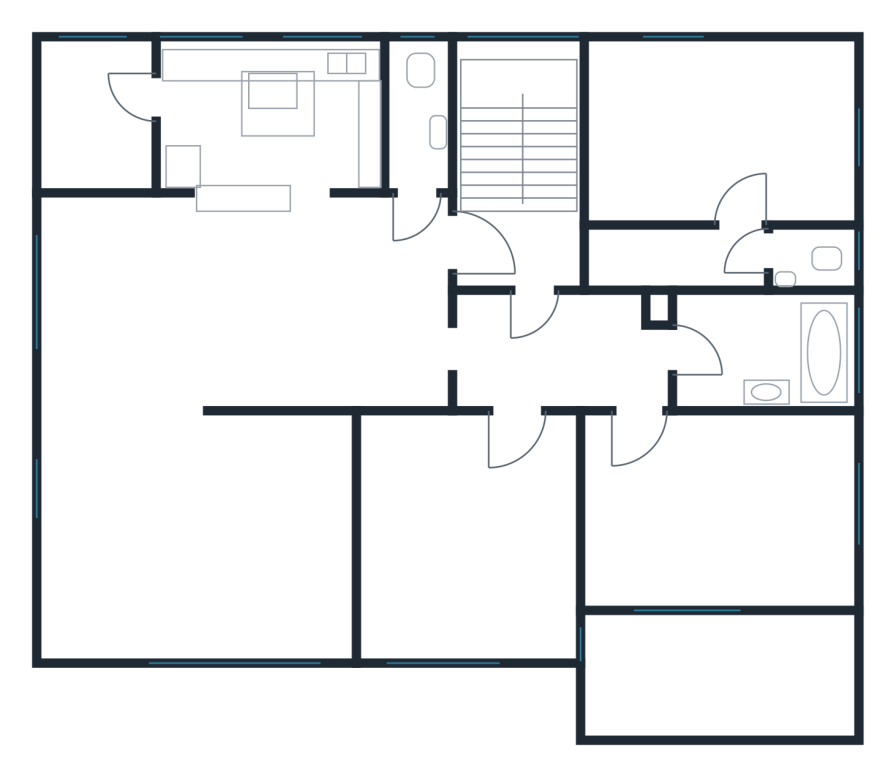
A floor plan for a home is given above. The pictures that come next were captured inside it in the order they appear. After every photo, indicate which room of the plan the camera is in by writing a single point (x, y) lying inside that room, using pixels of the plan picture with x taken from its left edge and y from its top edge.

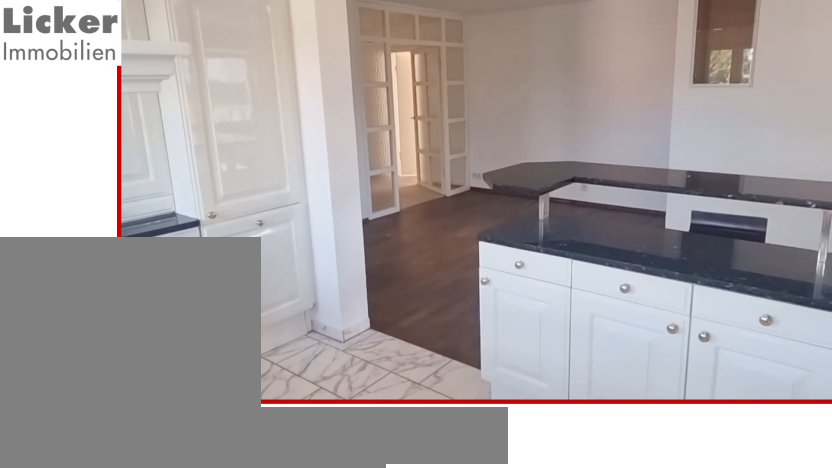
(267, 114)
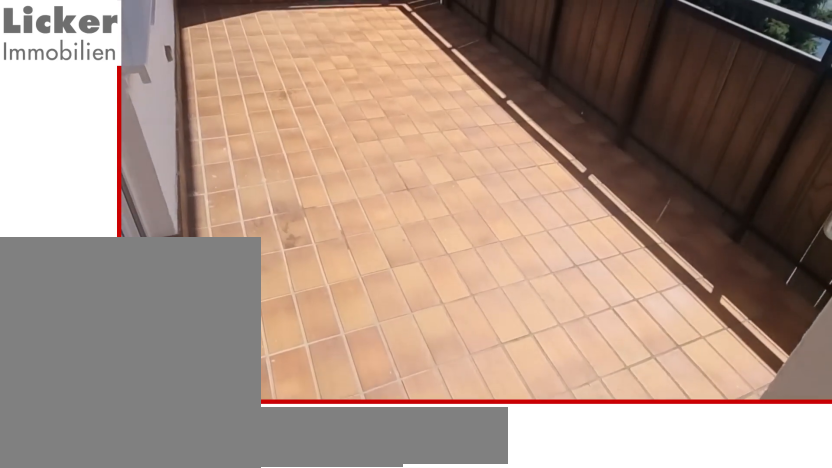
(726, 673)
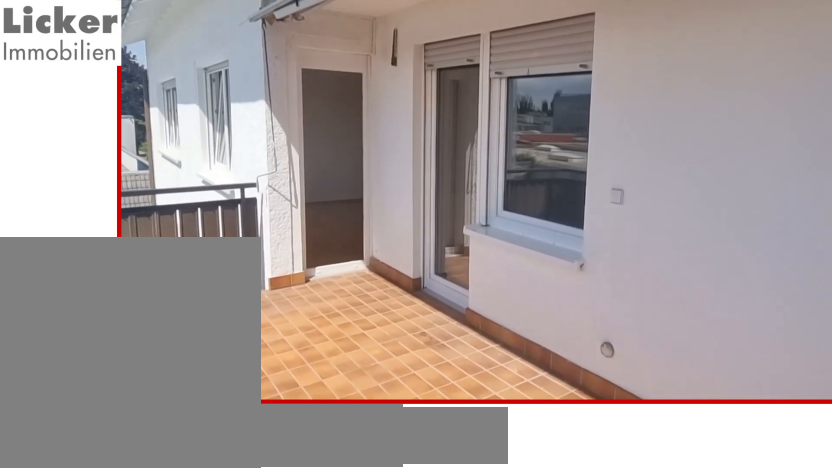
(726, 673)
